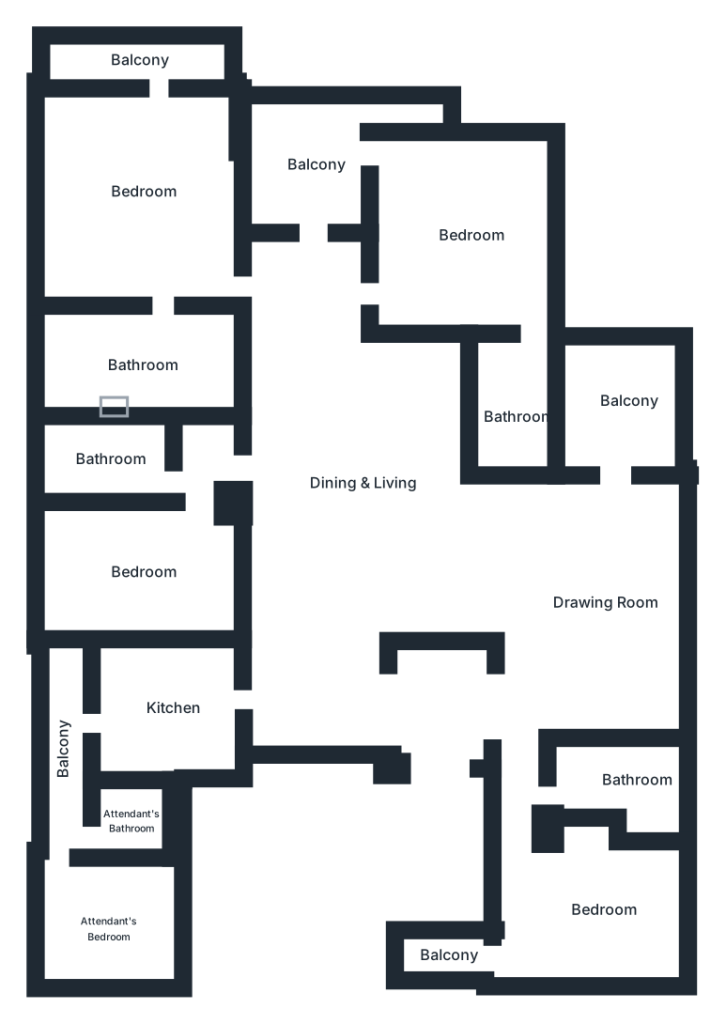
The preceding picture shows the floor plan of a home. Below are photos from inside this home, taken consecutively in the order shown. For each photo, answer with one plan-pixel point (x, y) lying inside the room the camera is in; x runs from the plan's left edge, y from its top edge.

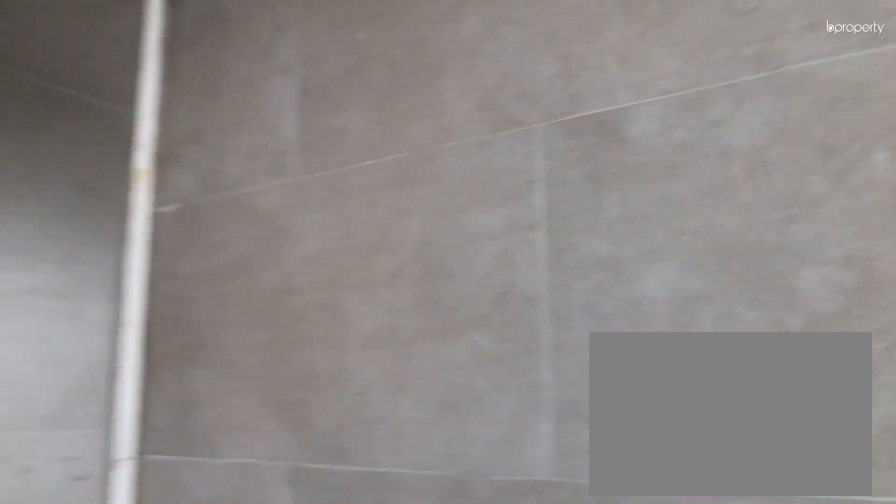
(635, 782)
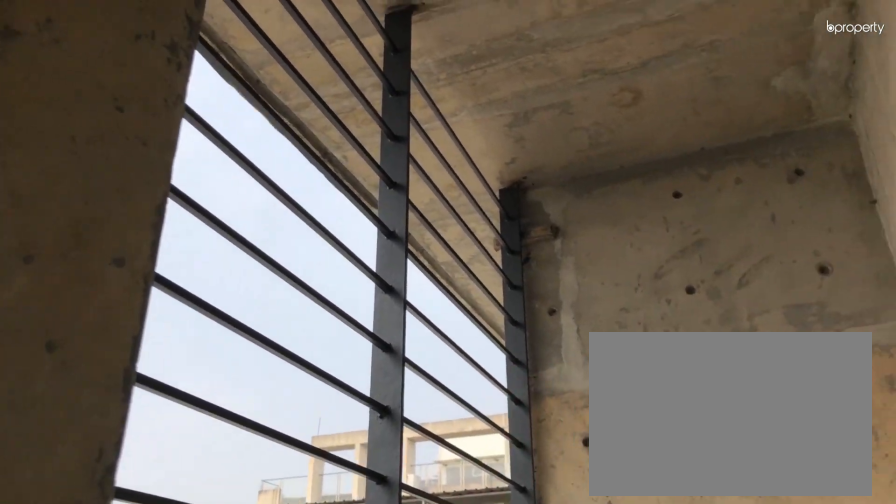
(432, 947)
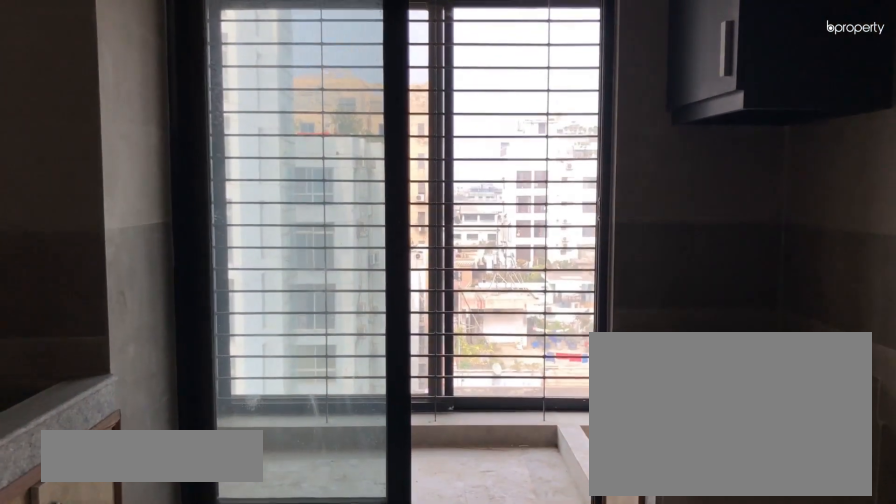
(158, 708)
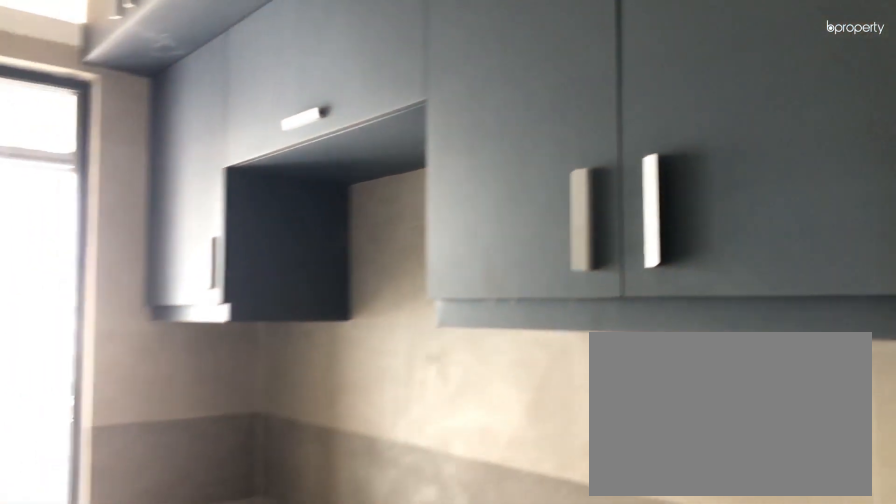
(158, 708)
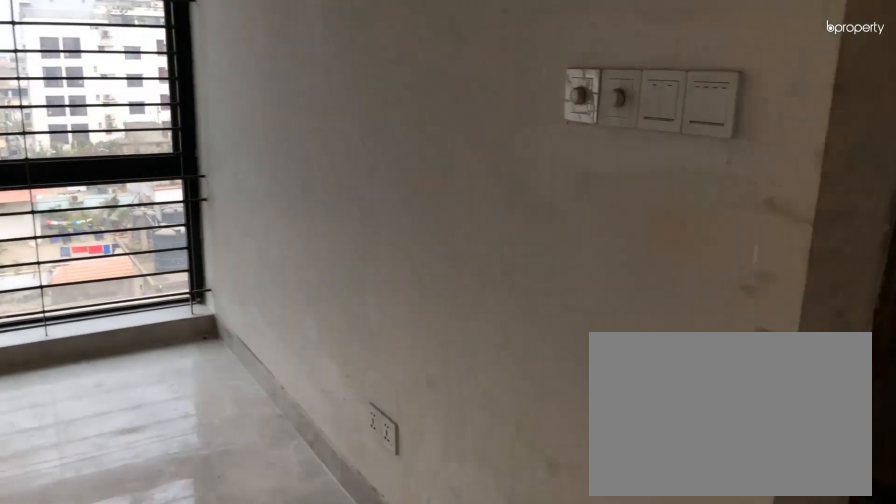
(135, 569)
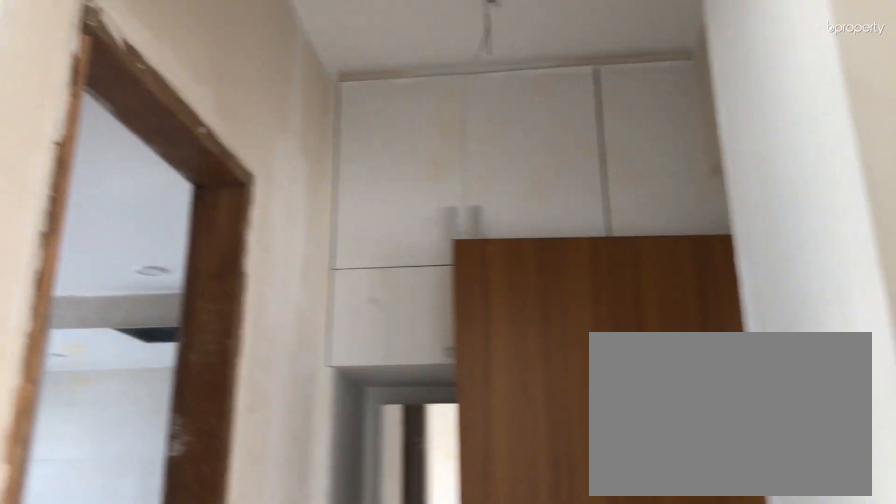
(135, 569)
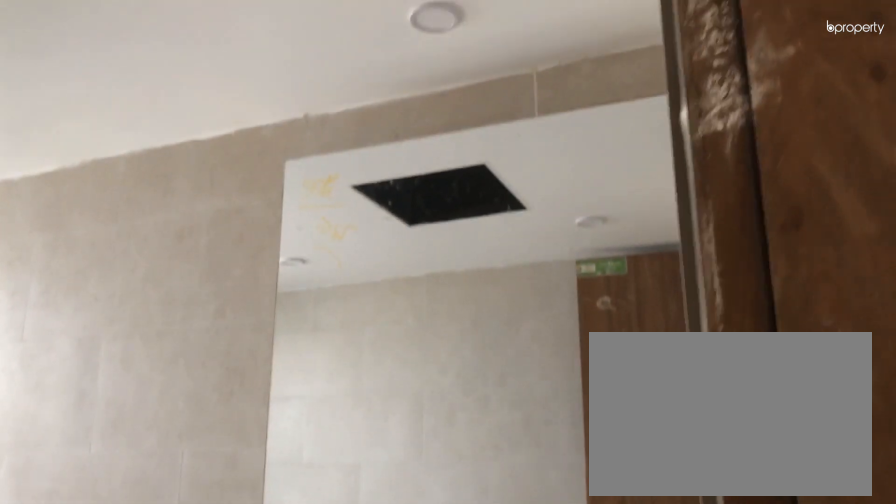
(105, 457)
